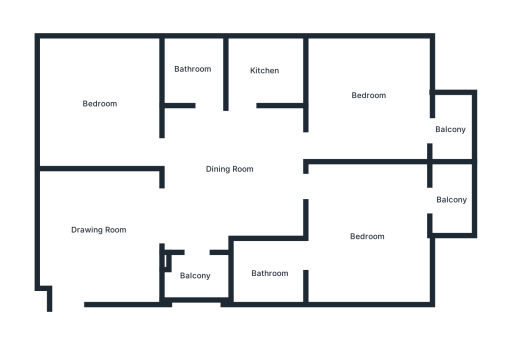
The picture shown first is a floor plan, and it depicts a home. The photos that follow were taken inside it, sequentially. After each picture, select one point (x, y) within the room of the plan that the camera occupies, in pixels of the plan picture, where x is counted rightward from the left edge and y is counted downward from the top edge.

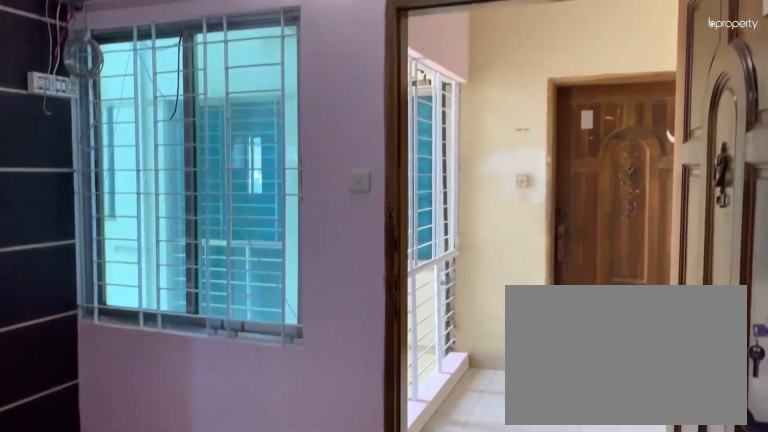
(97, 230)
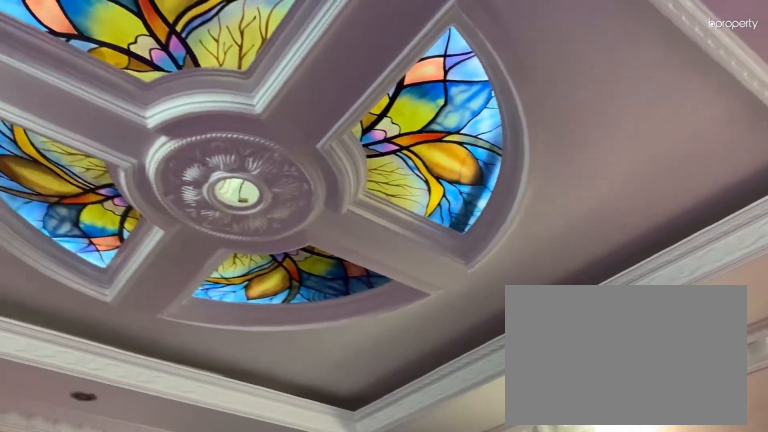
(97, 230)
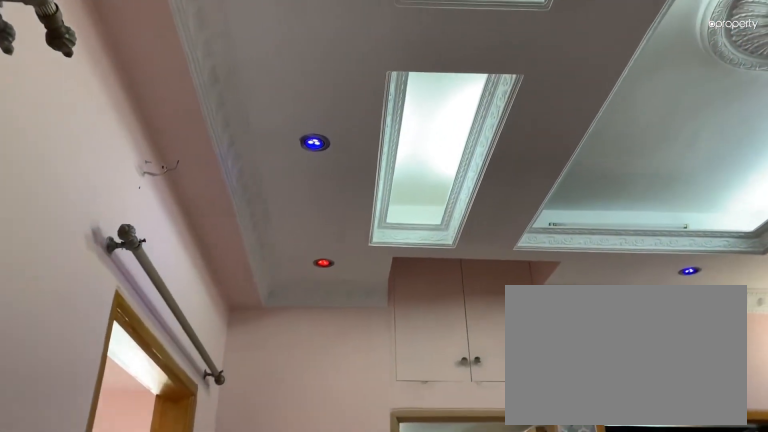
(228, 168)
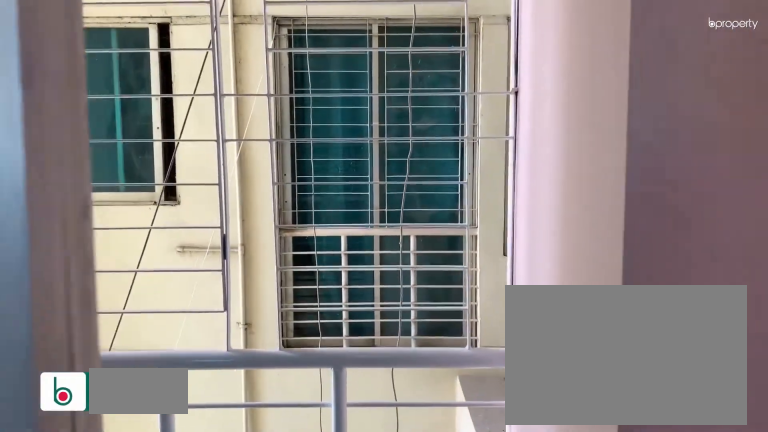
(196, 280)
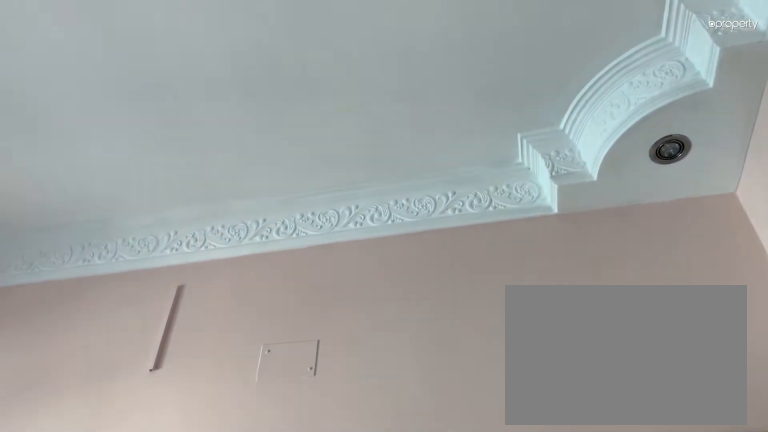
(102, 102)
